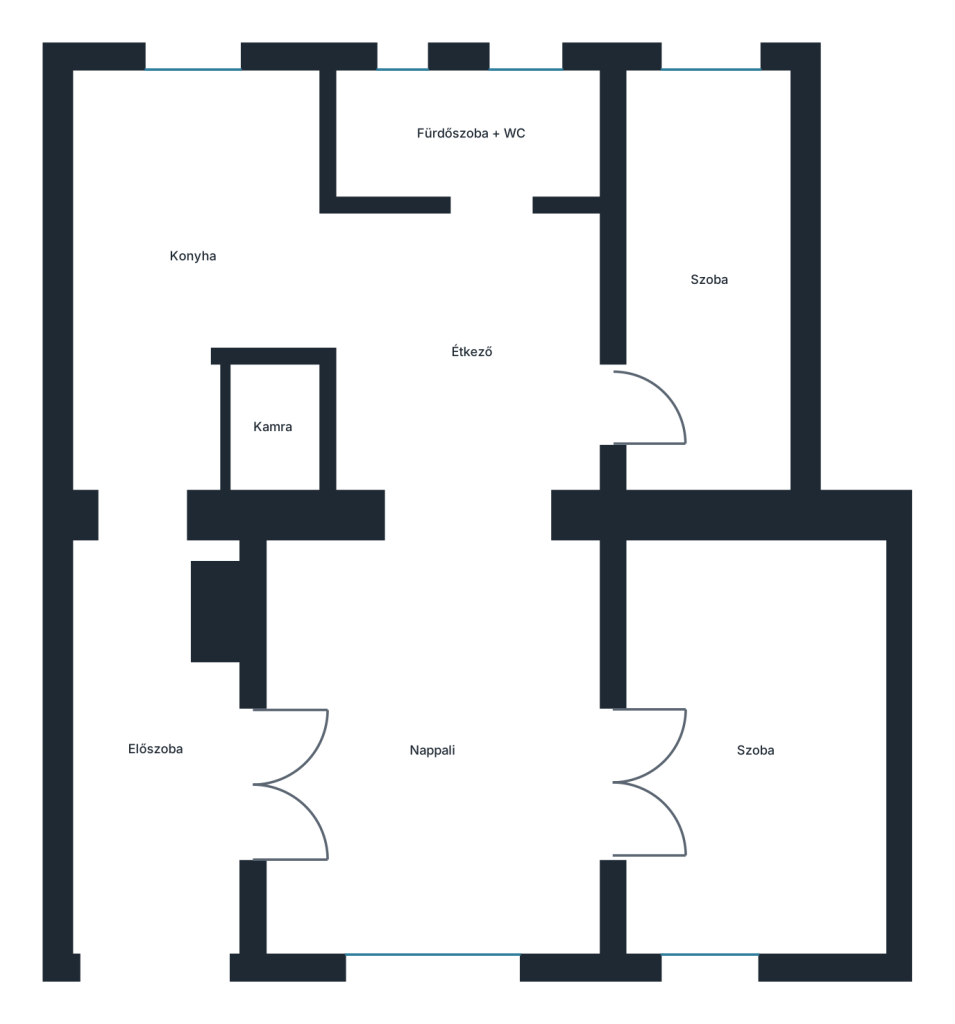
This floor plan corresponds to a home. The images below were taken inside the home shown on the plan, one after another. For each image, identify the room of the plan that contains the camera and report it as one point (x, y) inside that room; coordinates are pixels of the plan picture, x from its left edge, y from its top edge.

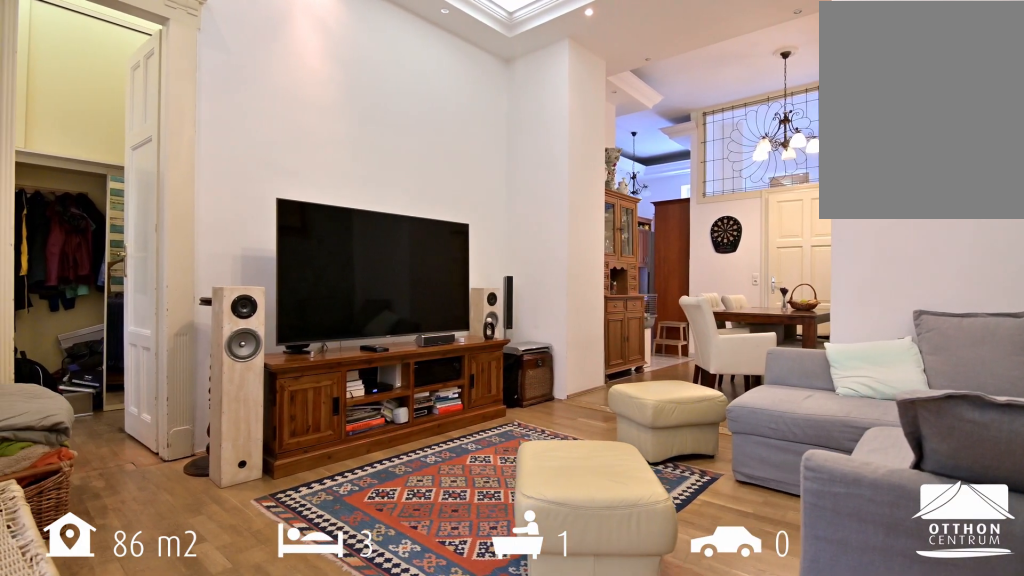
(443, 747)
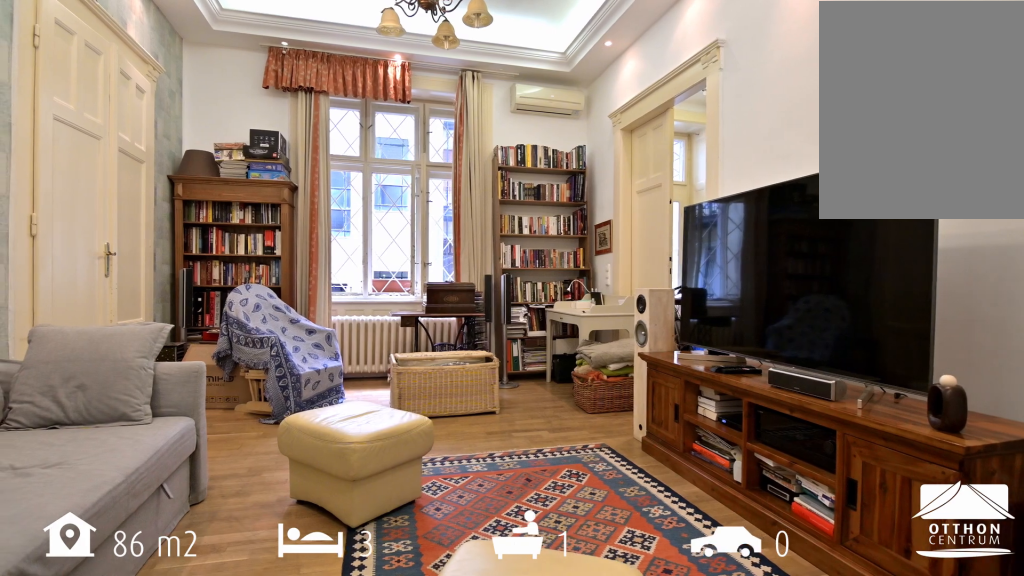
(443, 747)
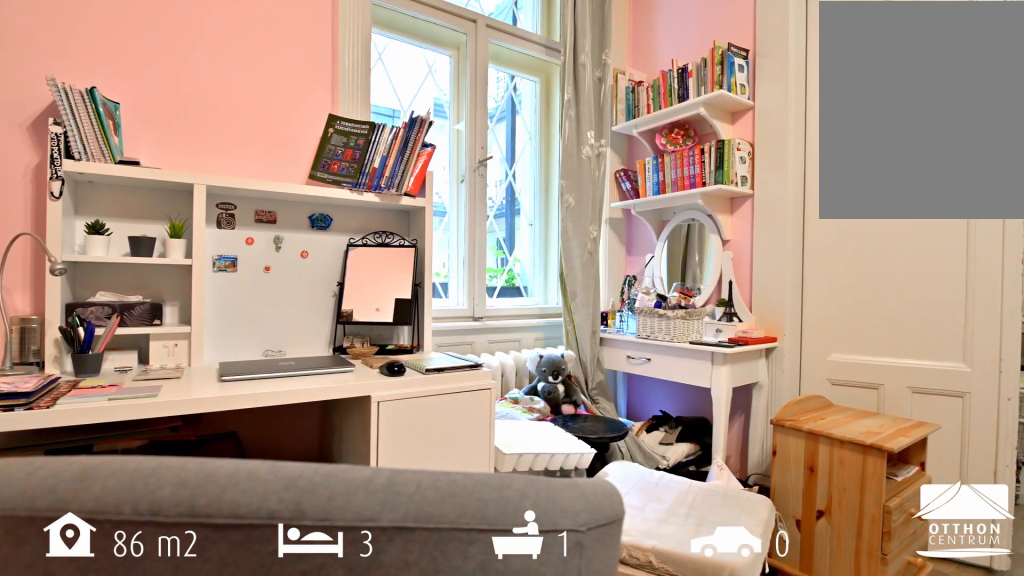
(734, 747)
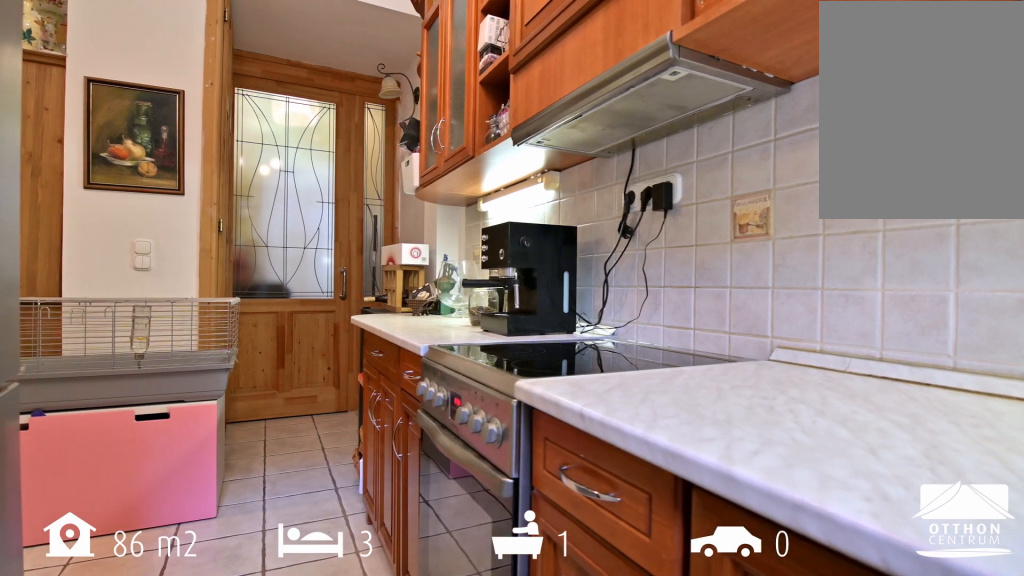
(198, 266)
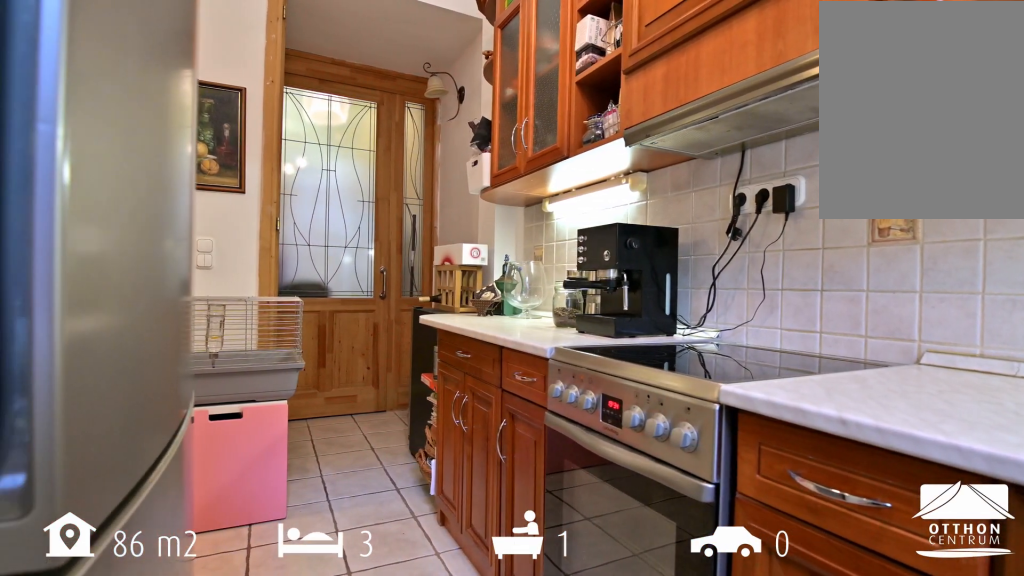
(198, 266)
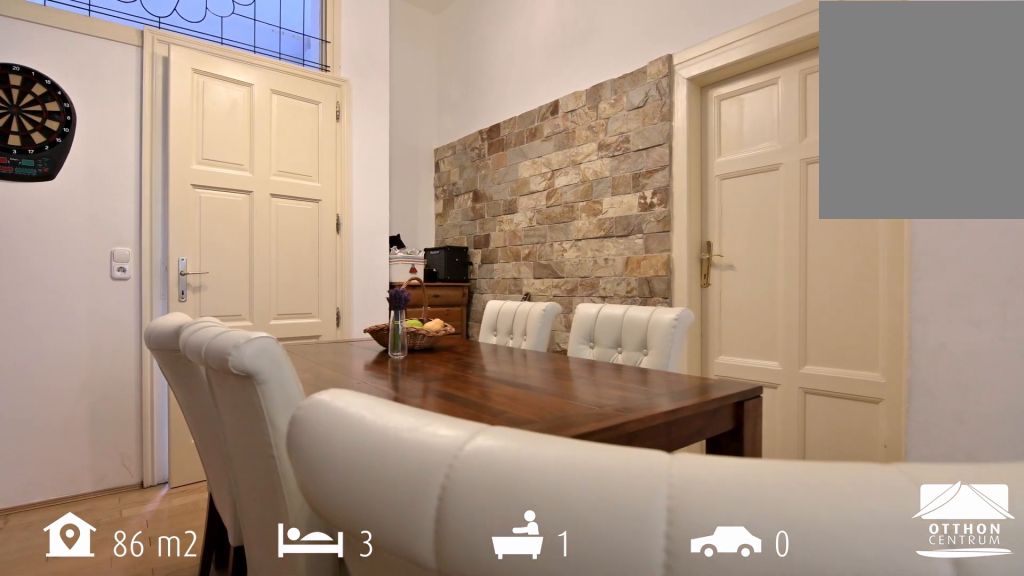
(474, 345)
